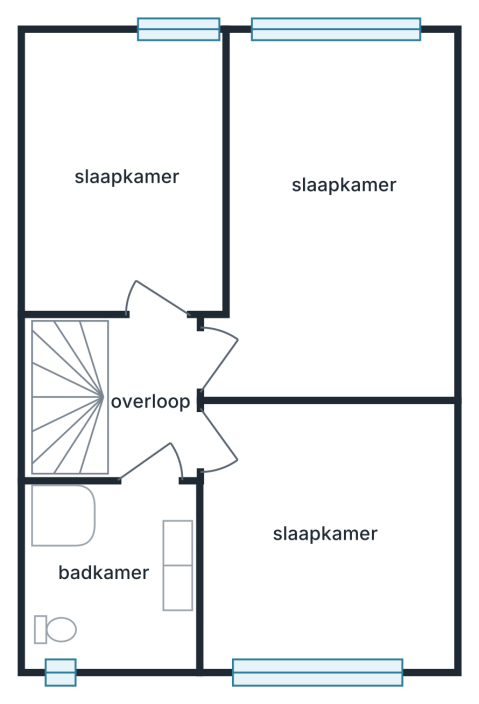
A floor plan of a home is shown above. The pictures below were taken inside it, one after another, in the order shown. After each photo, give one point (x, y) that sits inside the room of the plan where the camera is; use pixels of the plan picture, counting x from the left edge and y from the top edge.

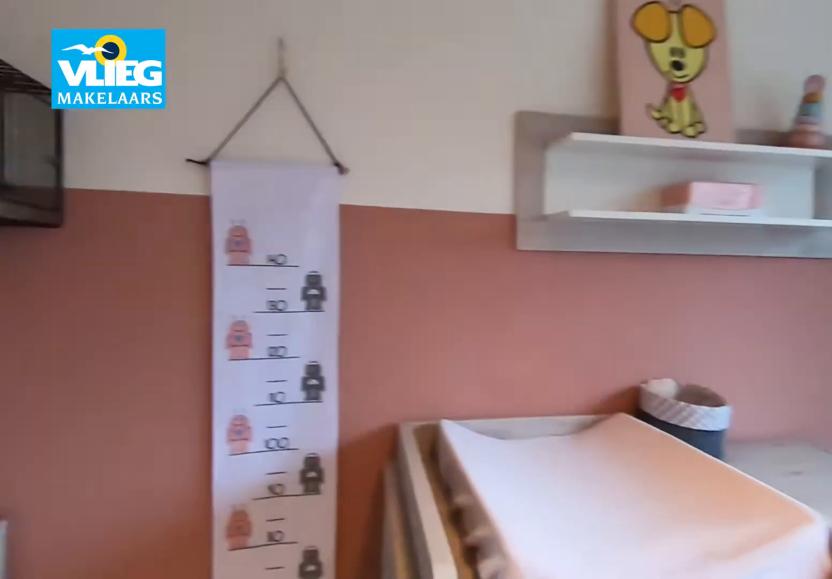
(325, 532)
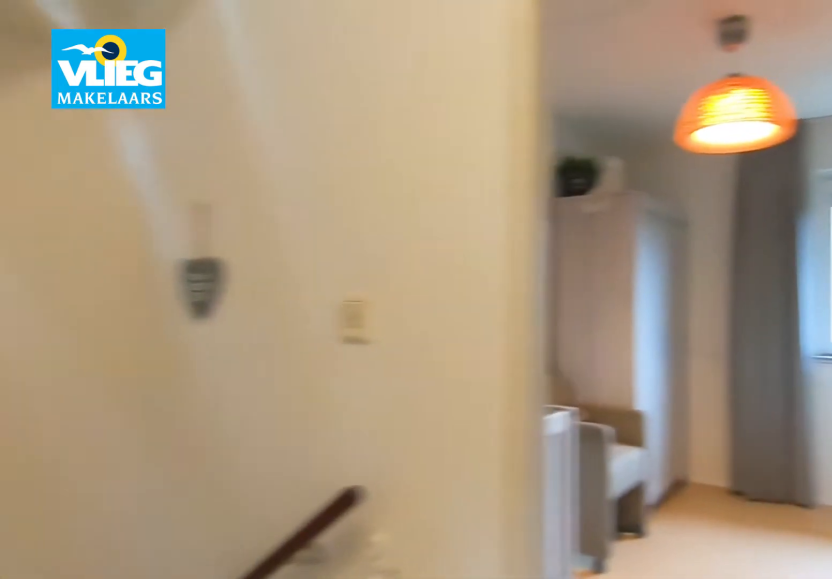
(149, 404)
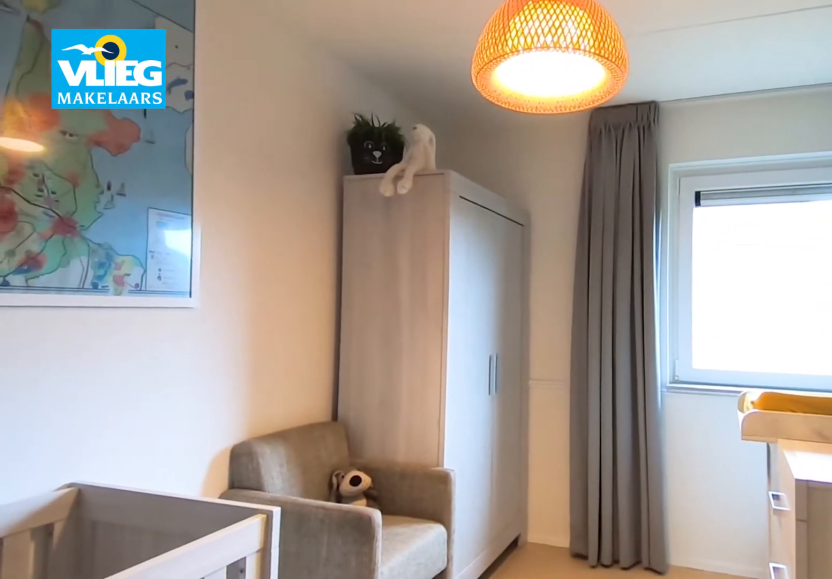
(115, 154)
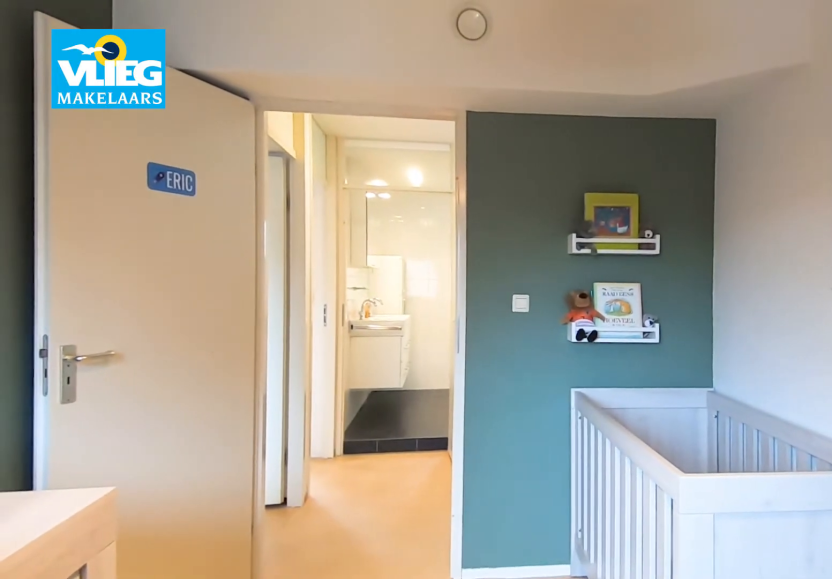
(115, 154)
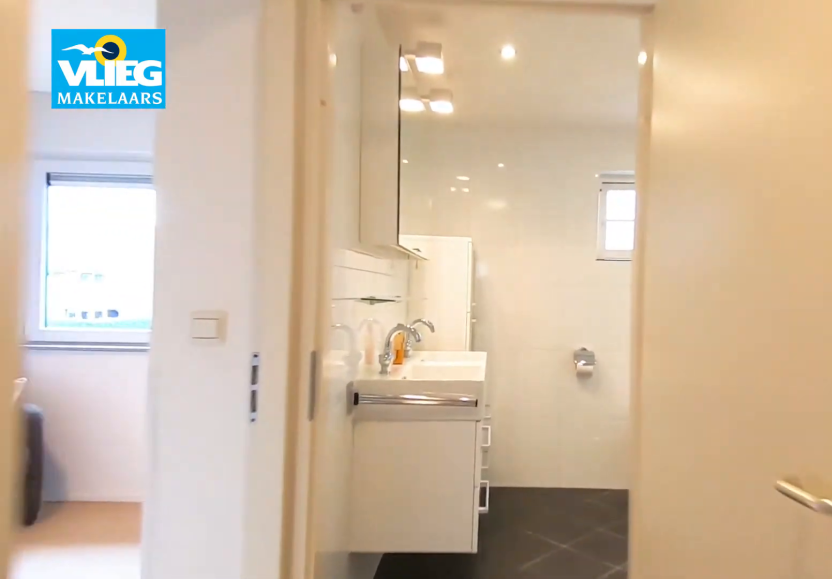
(150, 404)
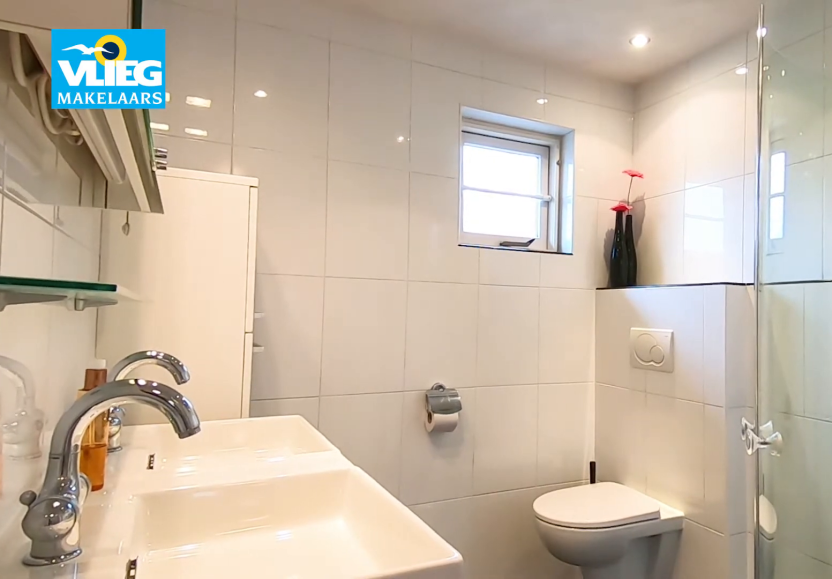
(114, 570)
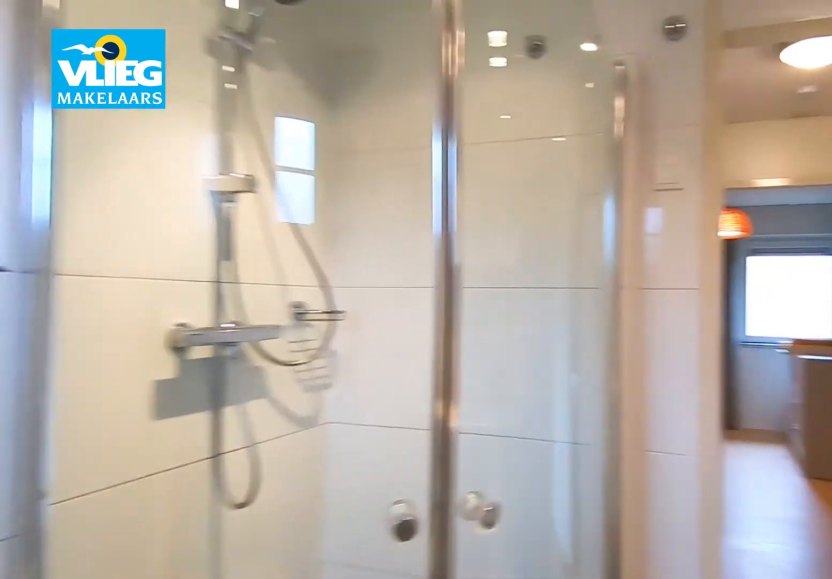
(114, 570)
